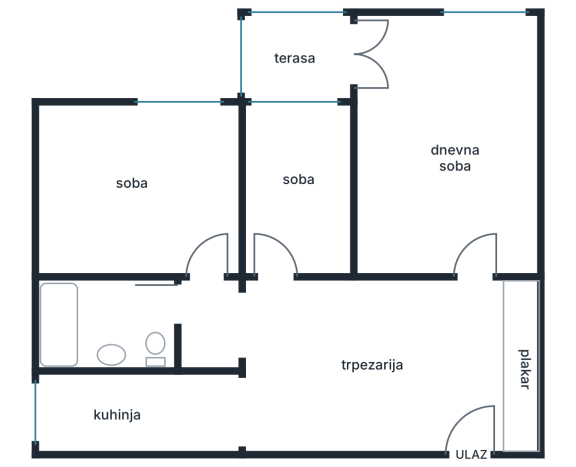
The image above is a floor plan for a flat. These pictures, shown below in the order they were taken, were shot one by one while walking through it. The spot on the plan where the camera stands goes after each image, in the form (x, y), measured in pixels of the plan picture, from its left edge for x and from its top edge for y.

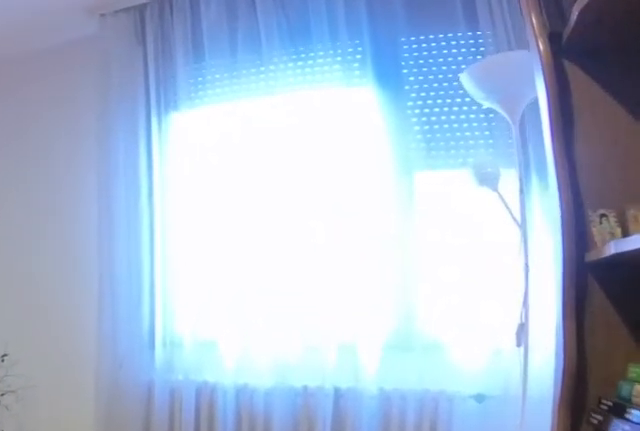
(469, 149)
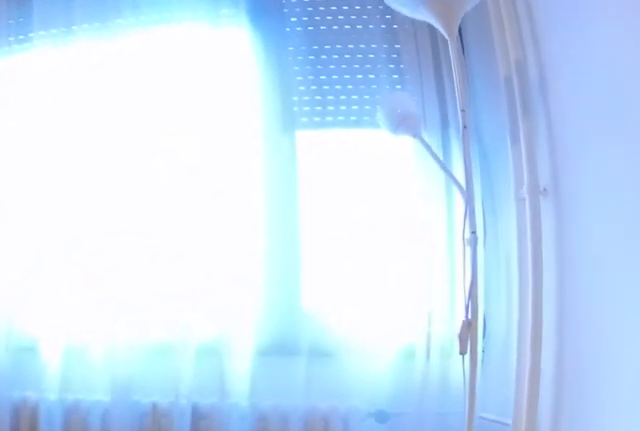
(469, 116)
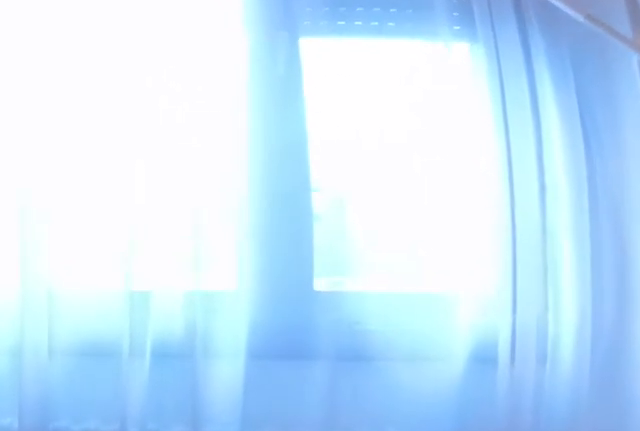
(468, 83)
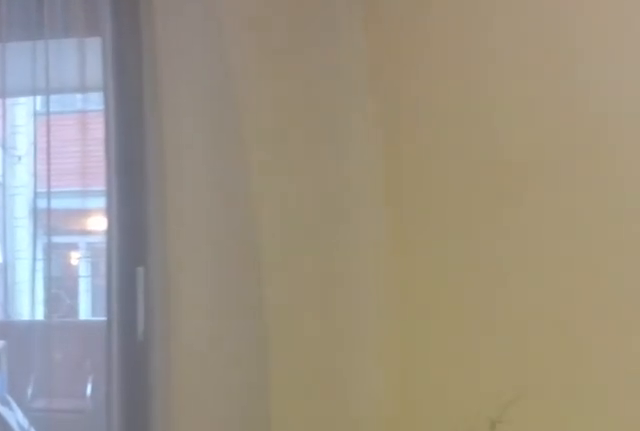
(447, 57)
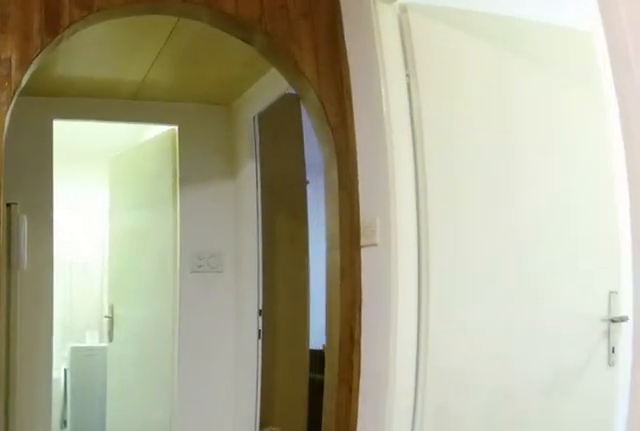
(369, 298)
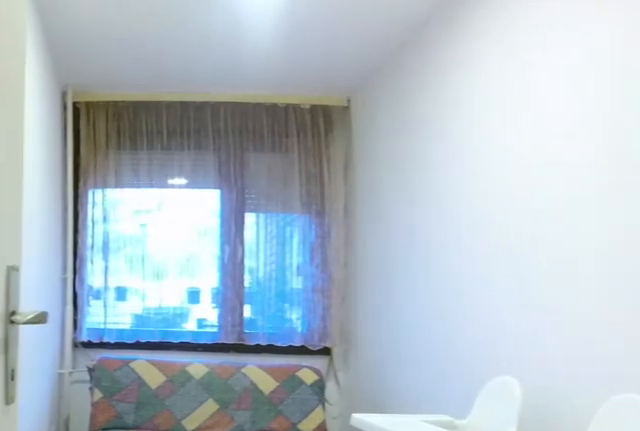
(277, 302)
